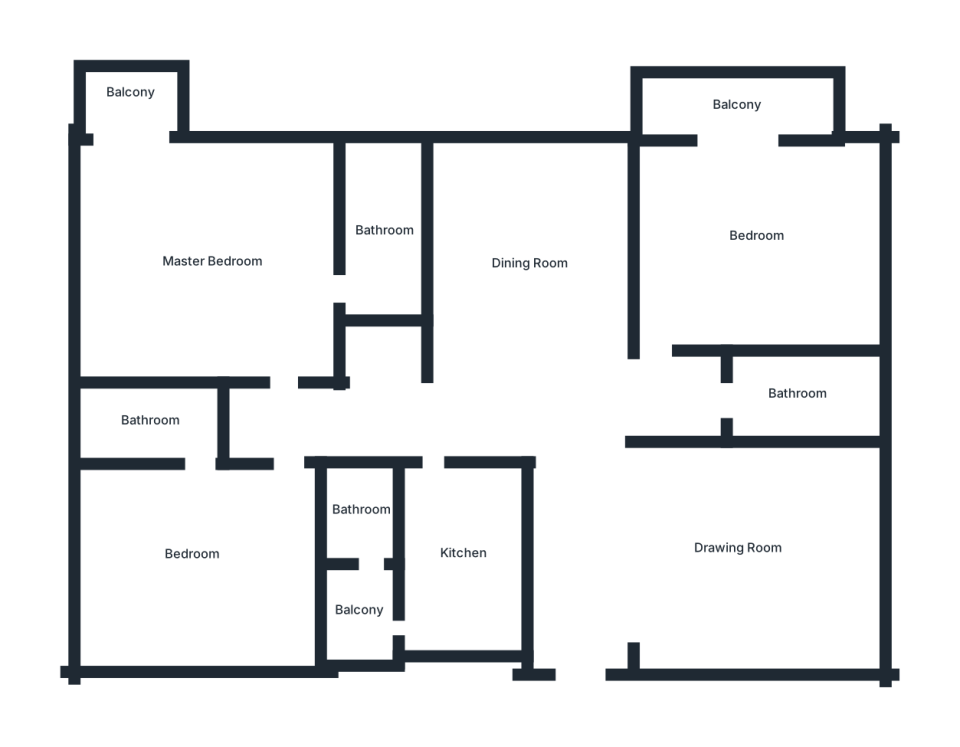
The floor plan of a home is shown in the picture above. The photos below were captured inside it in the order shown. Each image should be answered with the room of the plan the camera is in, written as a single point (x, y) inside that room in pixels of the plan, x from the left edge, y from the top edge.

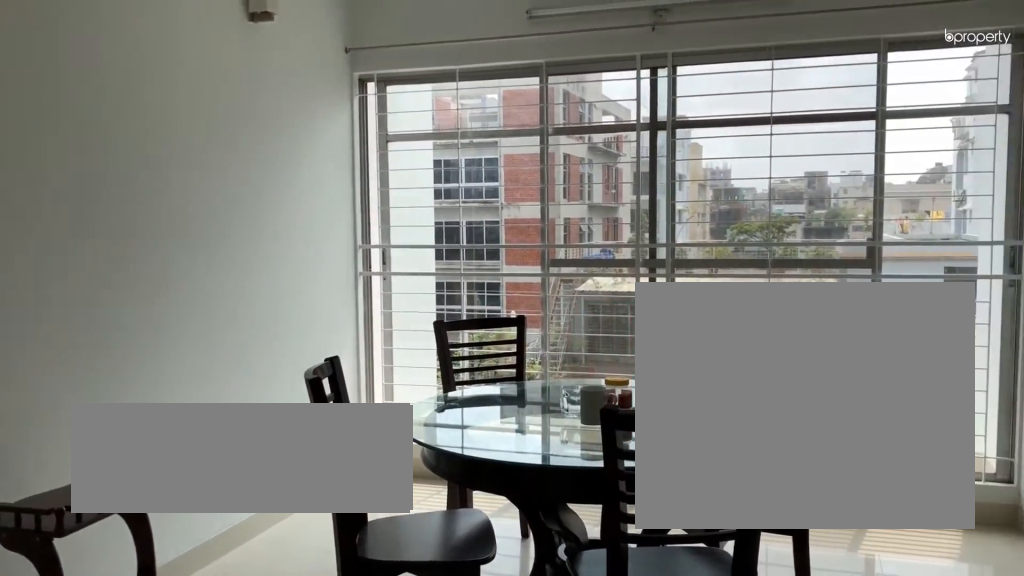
(530, 260)
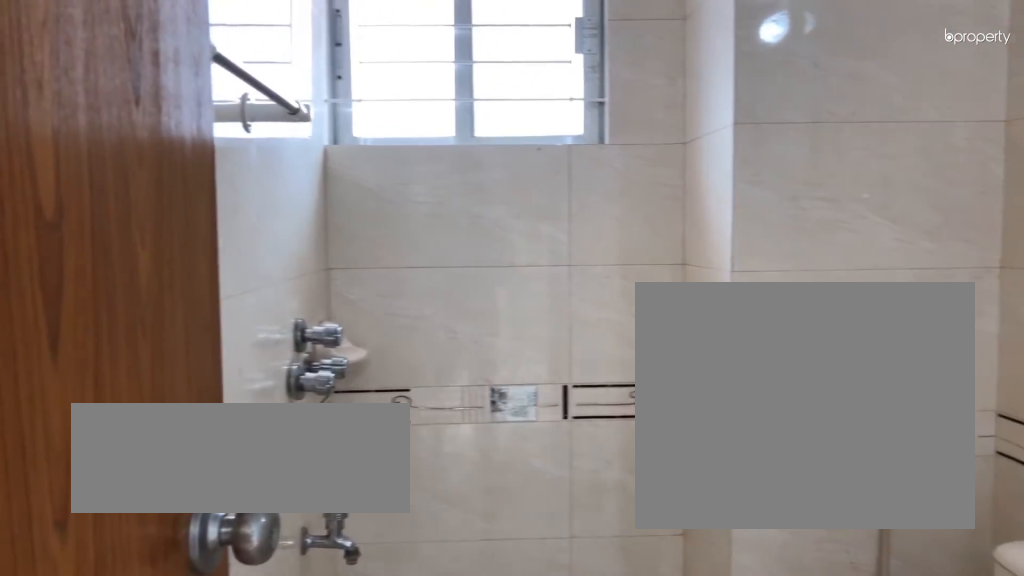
(797, 393)
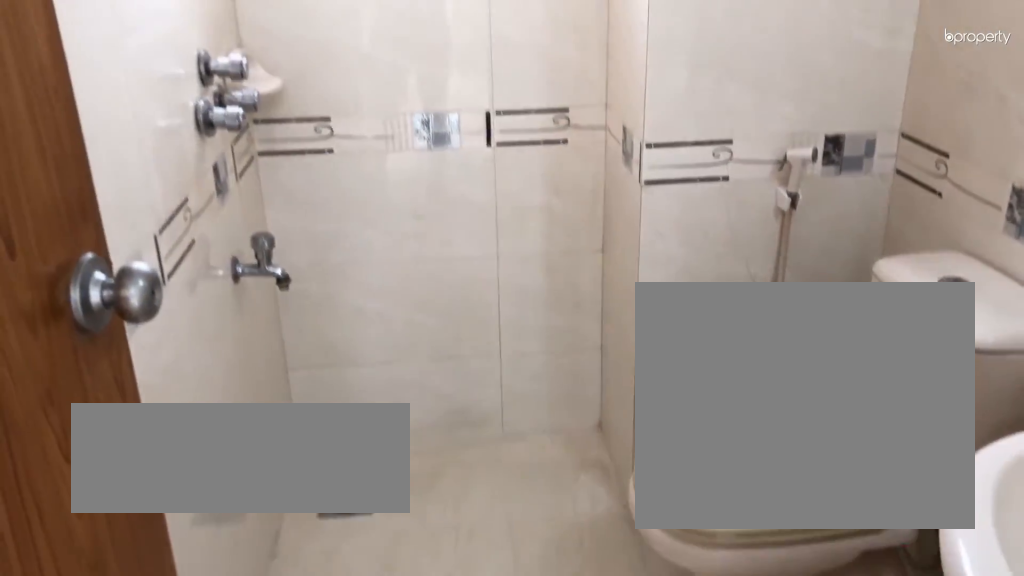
(797, 393)
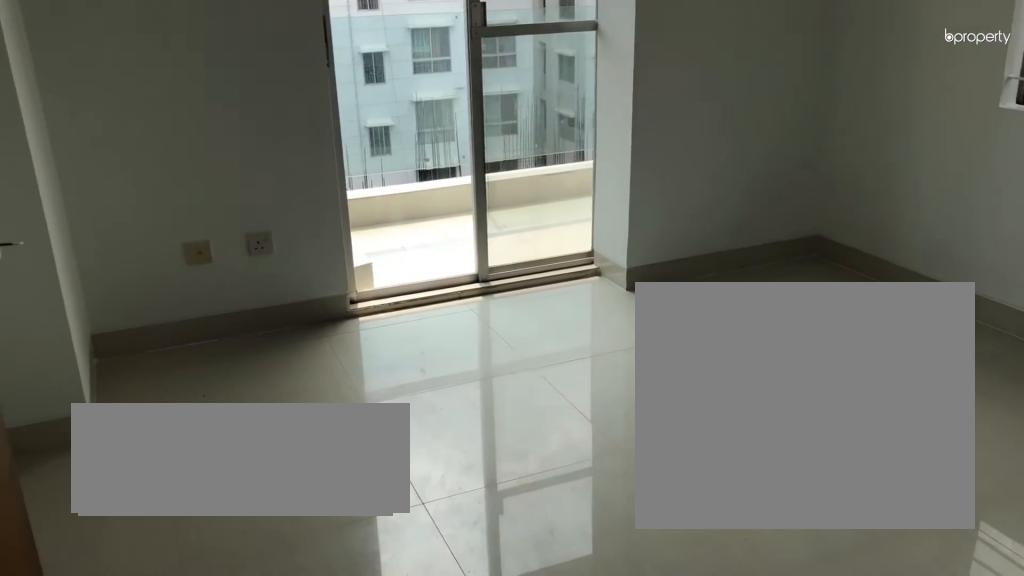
(757, 235)
